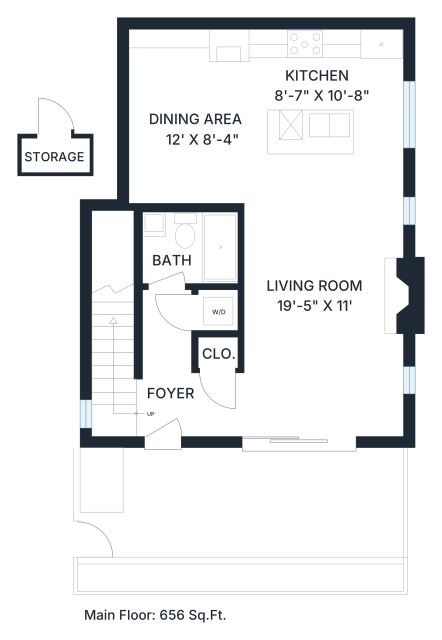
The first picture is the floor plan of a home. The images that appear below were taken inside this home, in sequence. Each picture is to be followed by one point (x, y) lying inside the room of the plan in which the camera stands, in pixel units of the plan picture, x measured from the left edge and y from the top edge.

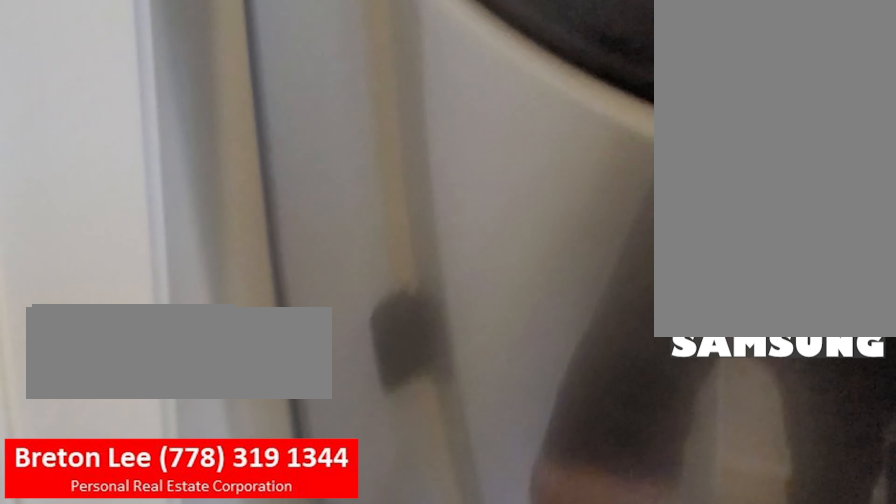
(219, 310)
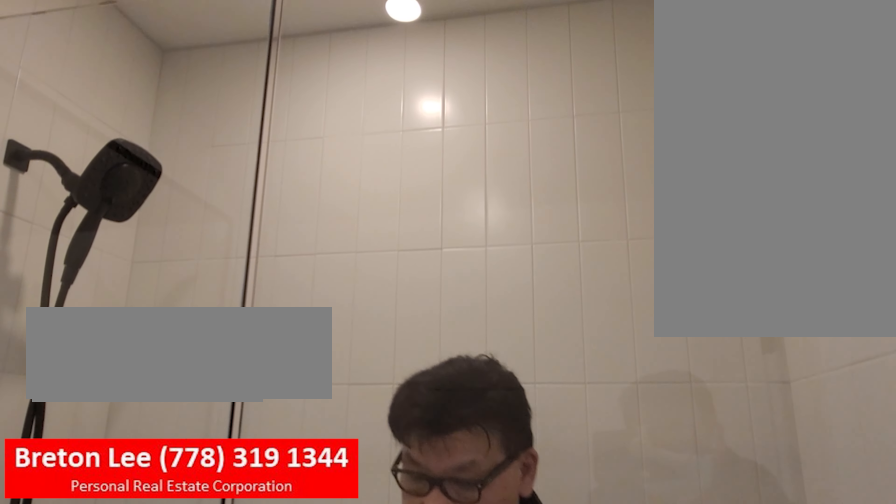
(173, 263)
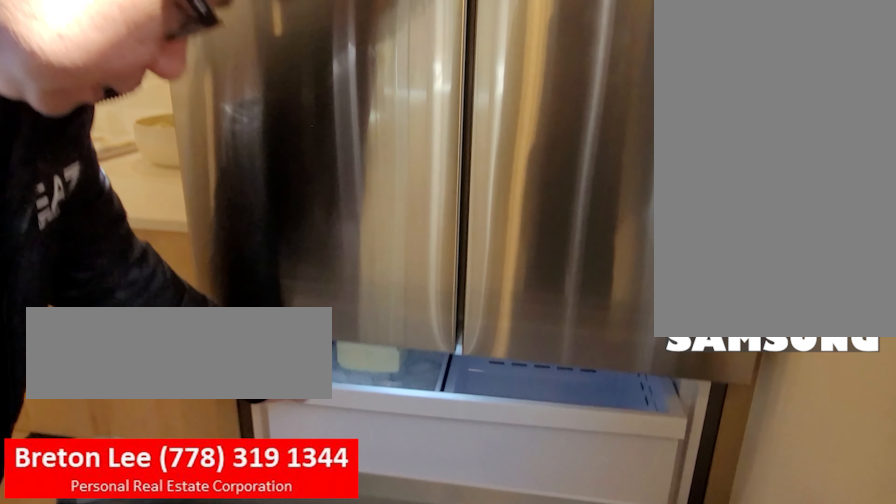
(378, 123)
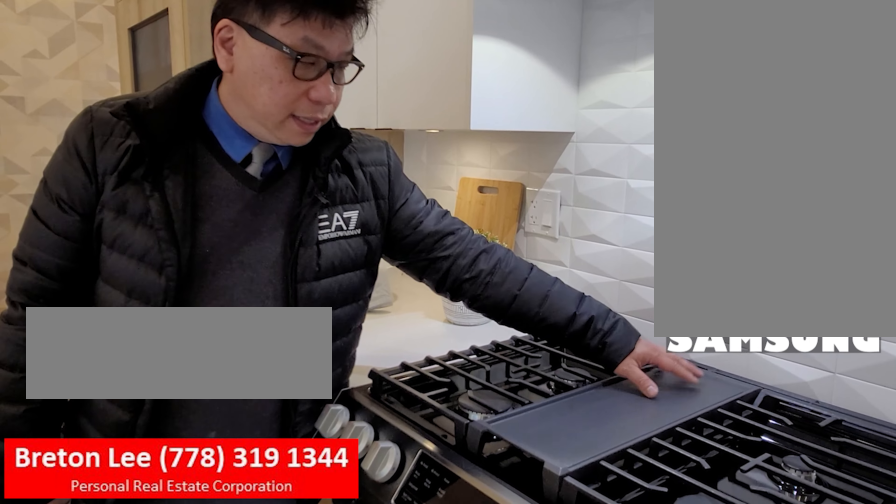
(378, 123)
